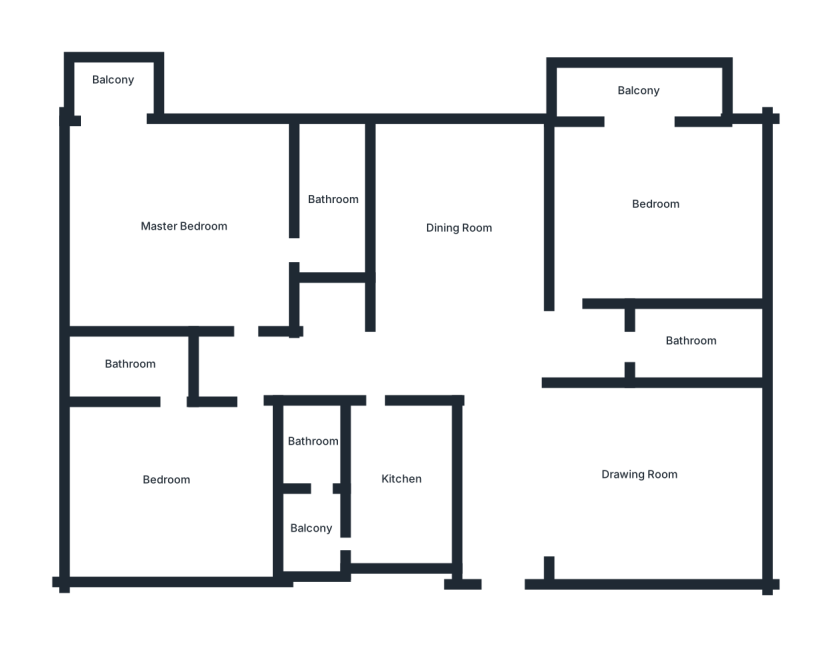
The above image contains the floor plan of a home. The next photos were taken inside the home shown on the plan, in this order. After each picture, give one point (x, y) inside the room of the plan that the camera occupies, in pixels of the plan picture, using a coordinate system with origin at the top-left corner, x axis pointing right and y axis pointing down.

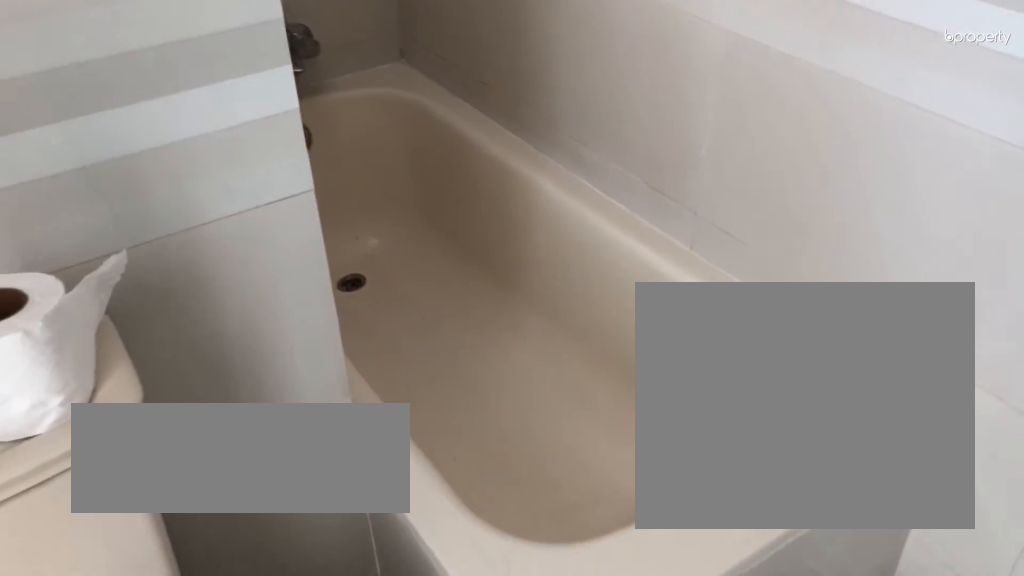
(332, 199)
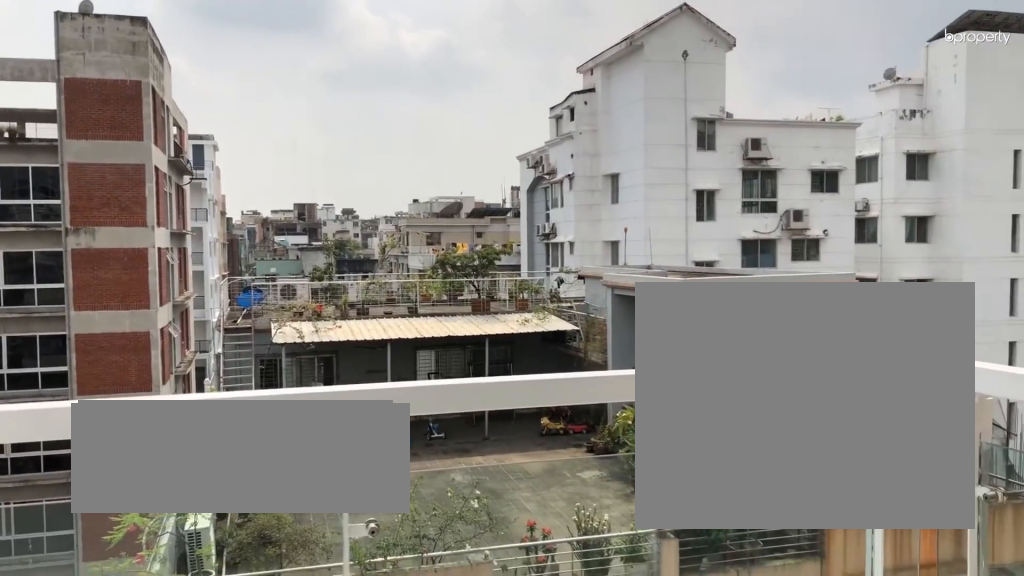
(113, 80)
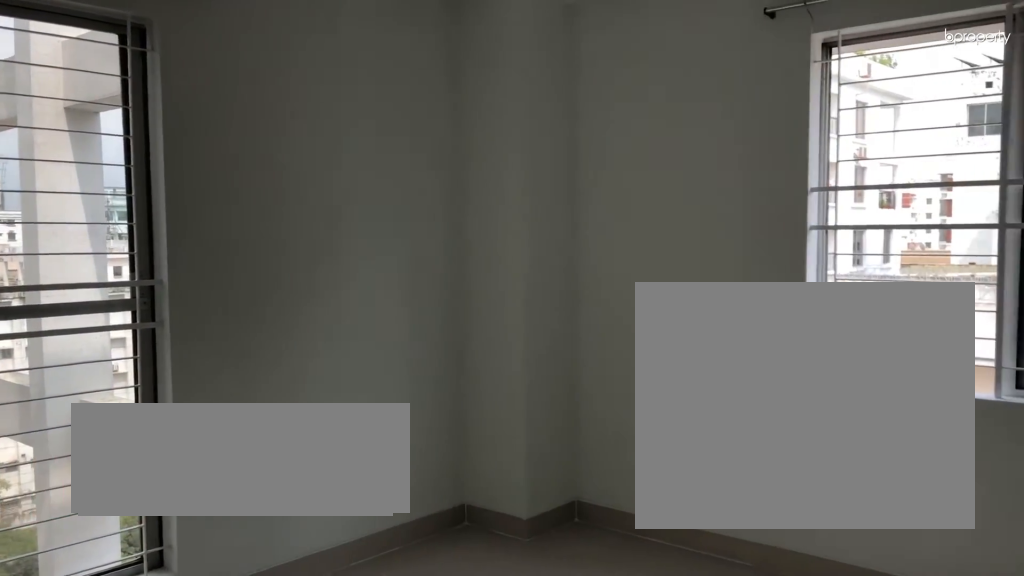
(166, 480)
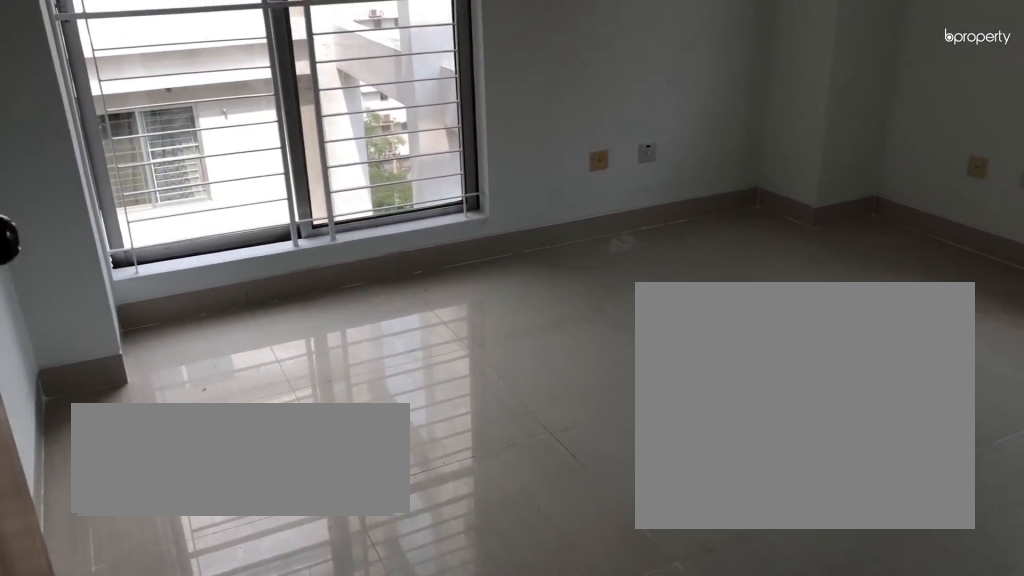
(166, 480)
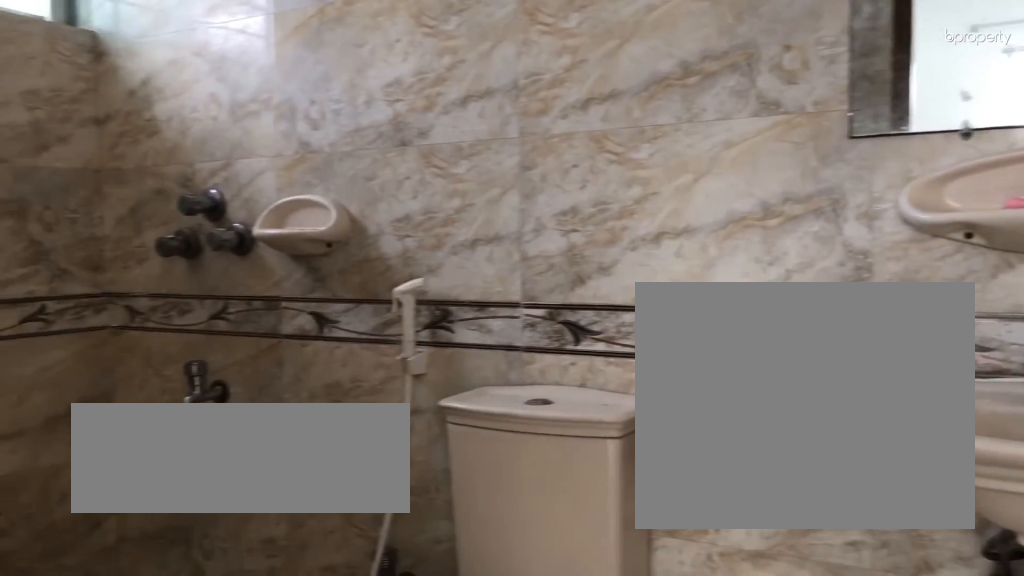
(131, 363)
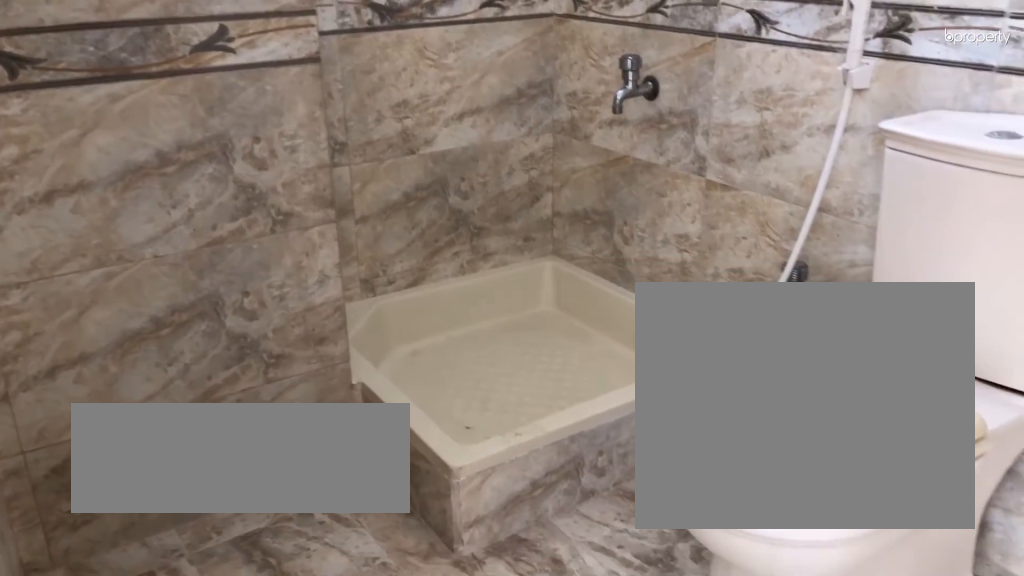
(131, 363)
